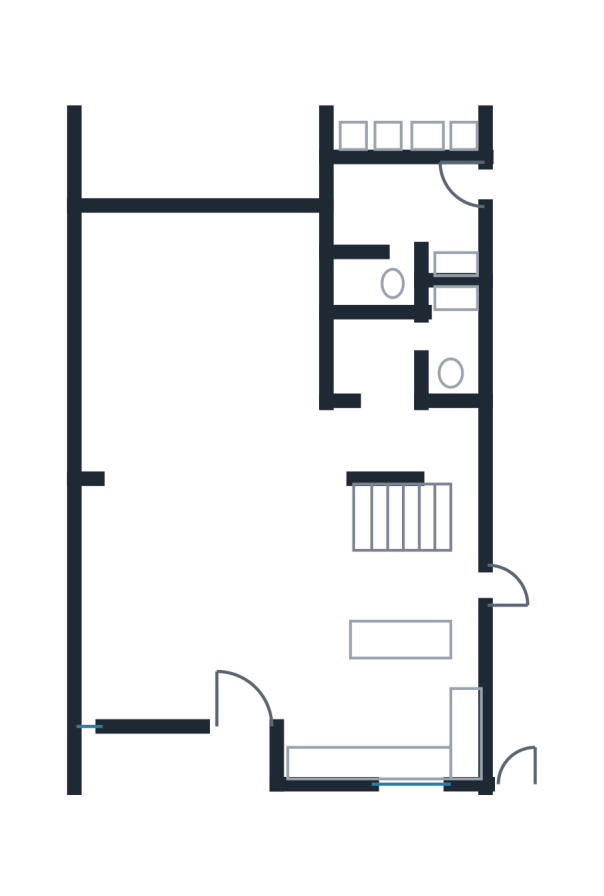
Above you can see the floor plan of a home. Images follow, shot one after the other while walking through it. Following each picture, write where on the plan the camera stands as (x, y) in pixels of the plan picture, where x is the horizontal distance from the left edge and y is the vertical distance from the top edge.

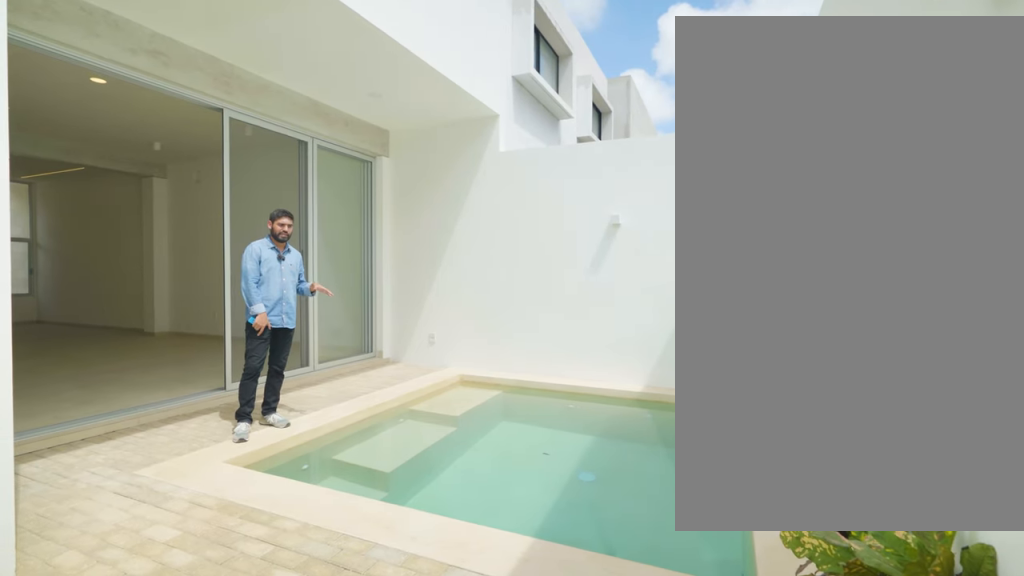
(316, 89)
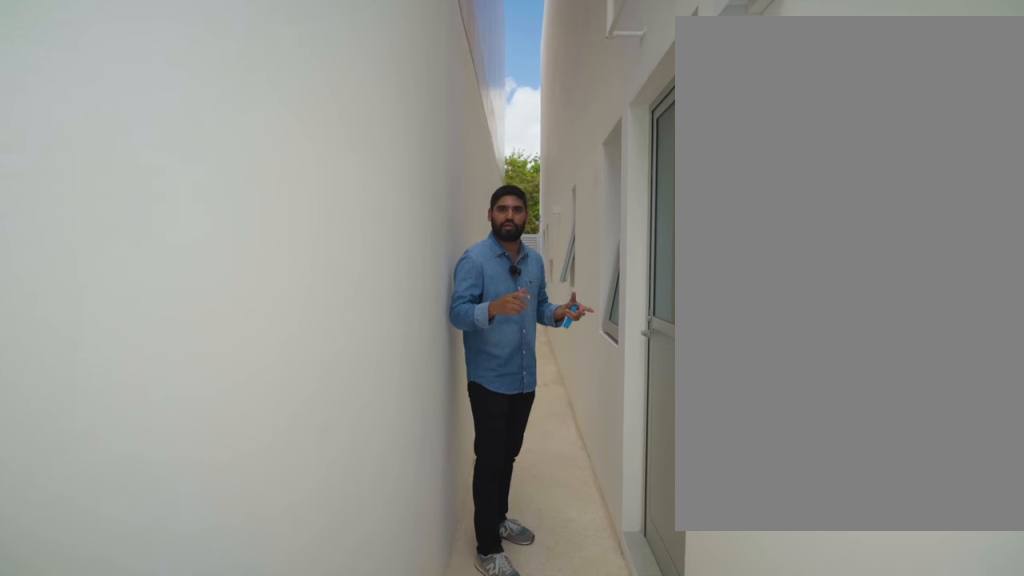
(508, 178)
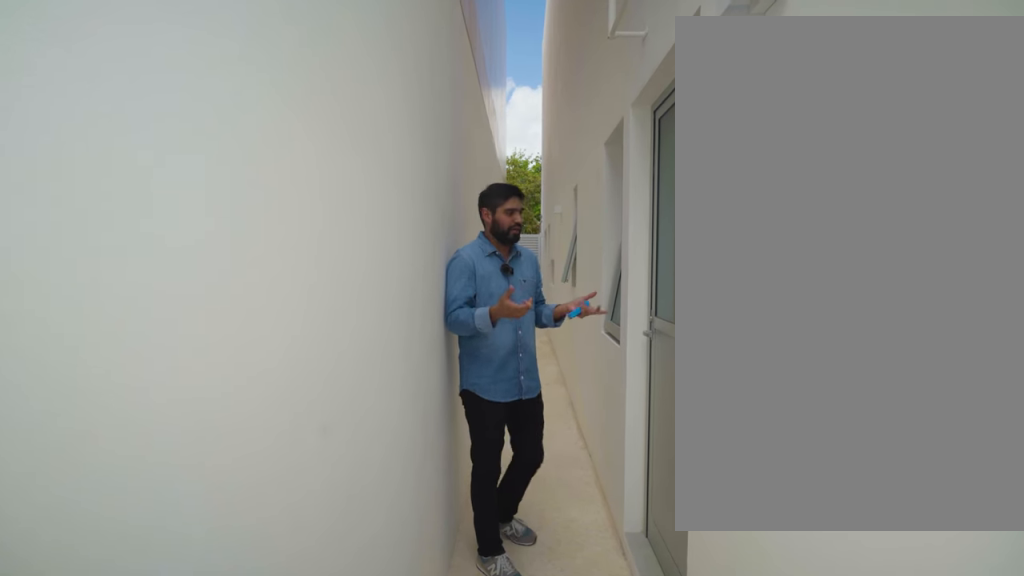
(508, 178)
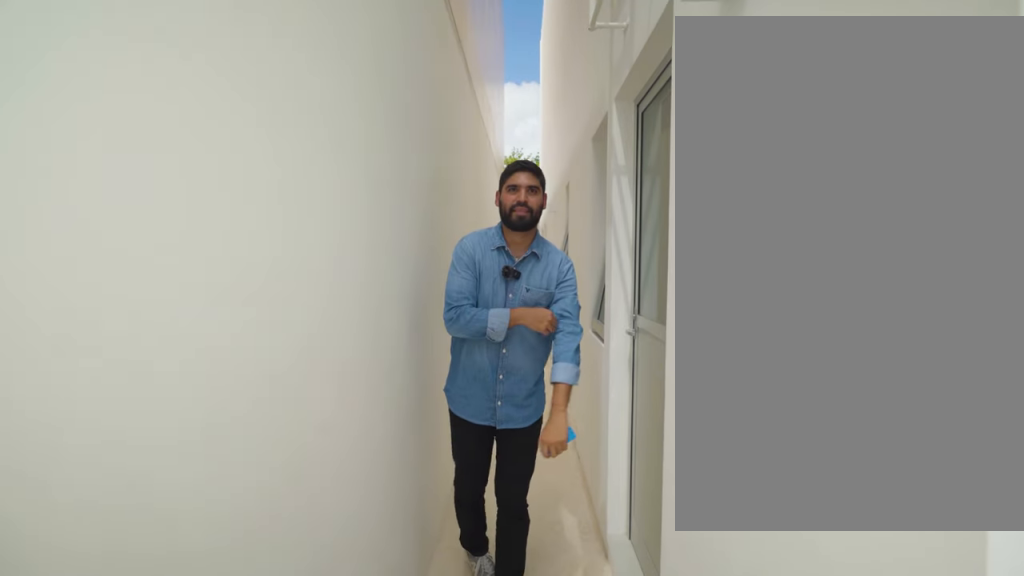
(508, 176)
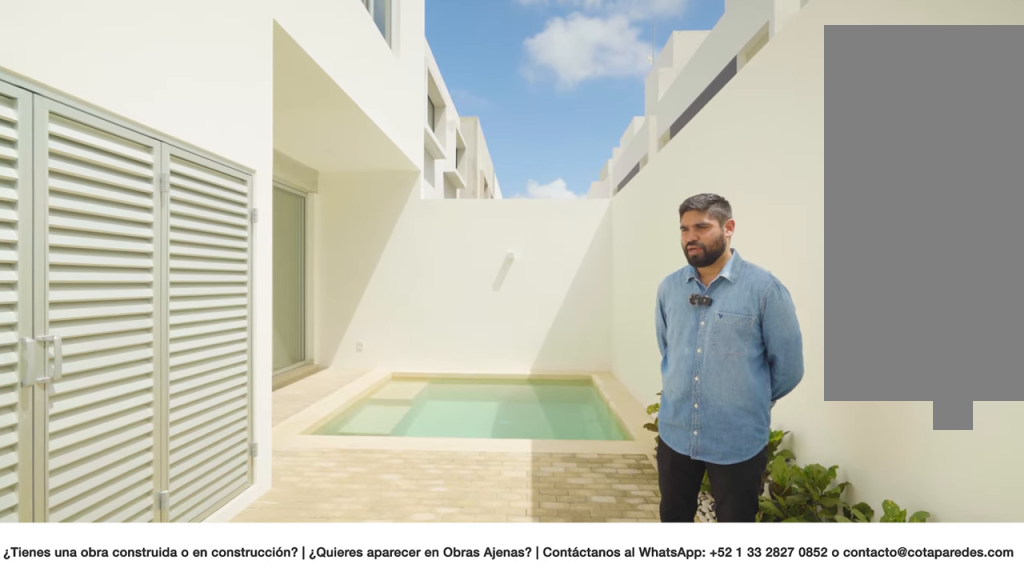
(514, 96)
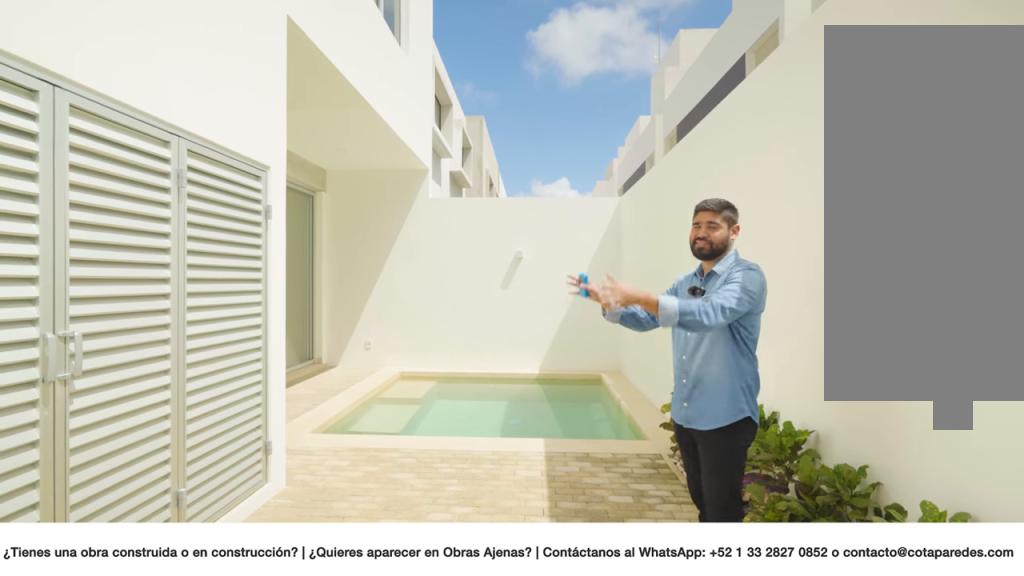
(514, 96)
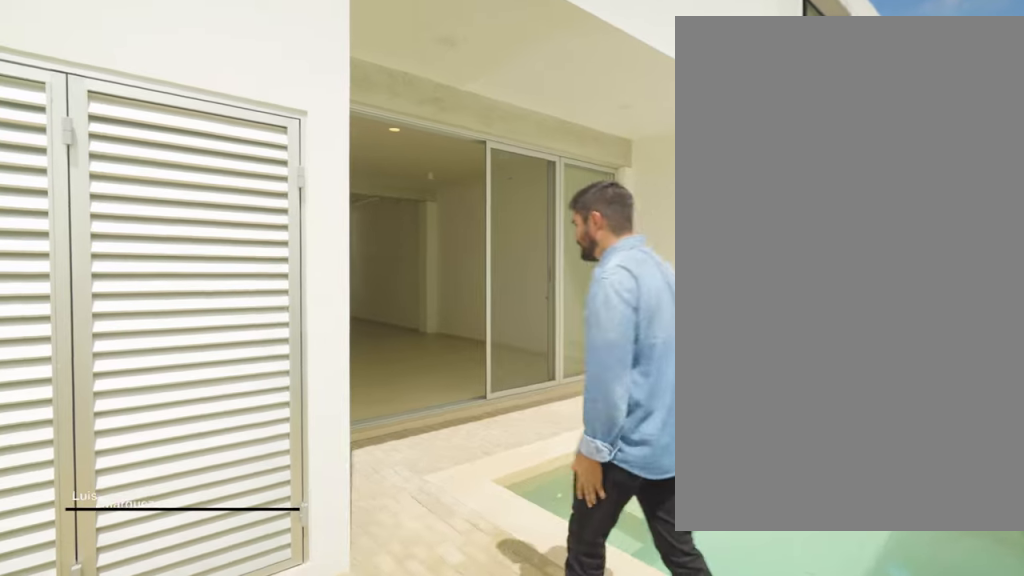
(490, 72)
